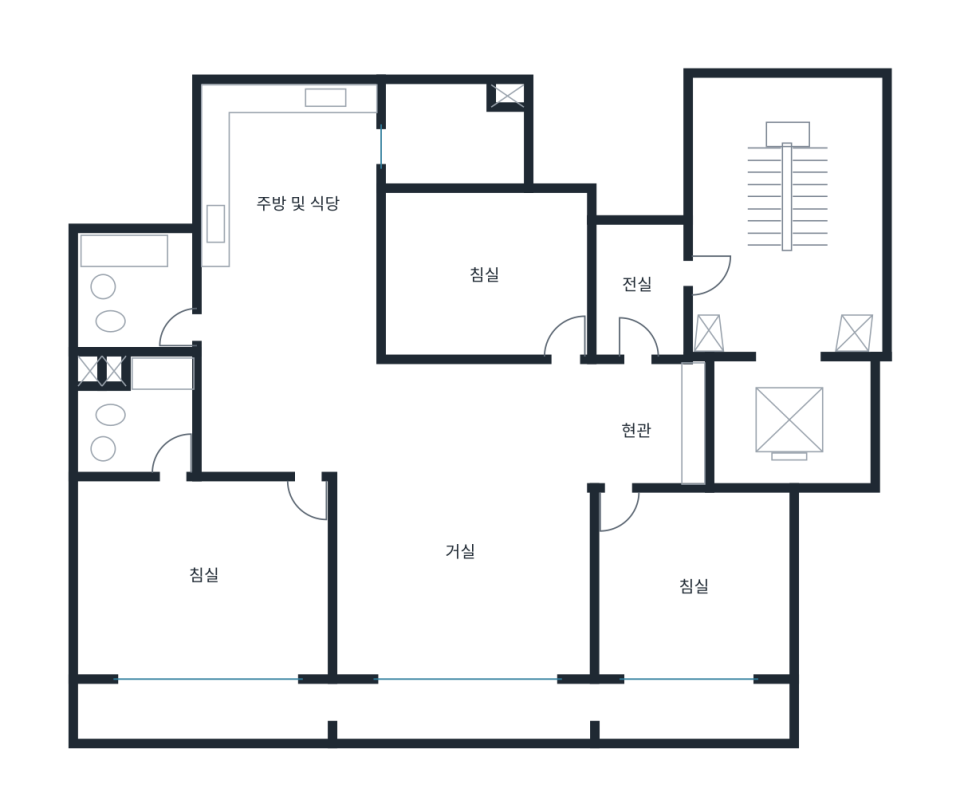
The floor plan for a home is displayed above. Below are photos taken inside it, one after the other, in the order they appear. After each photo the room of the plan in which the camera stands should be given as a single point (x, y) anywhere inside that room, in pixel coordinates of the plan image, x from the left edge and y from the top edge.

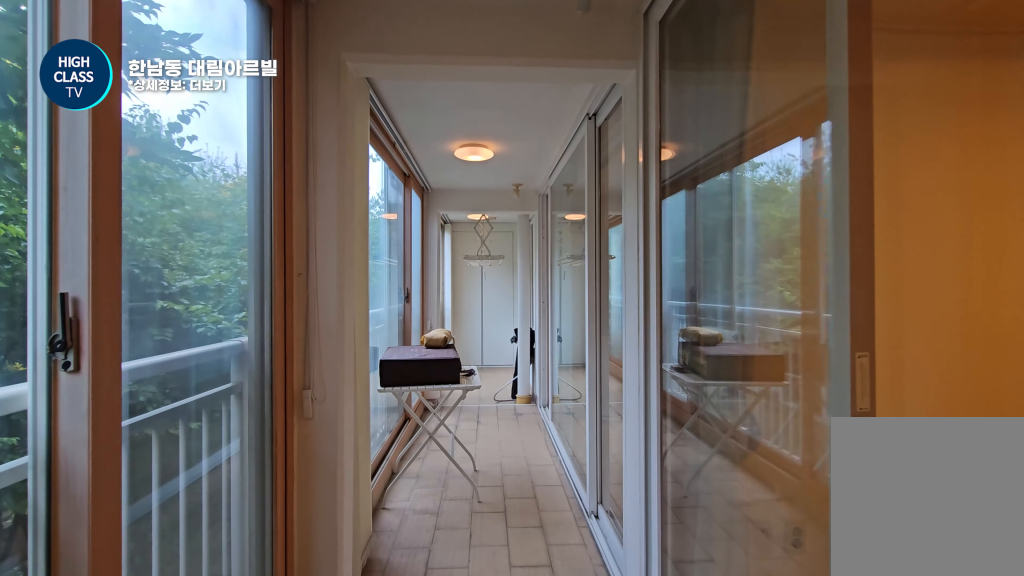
(435, 705)
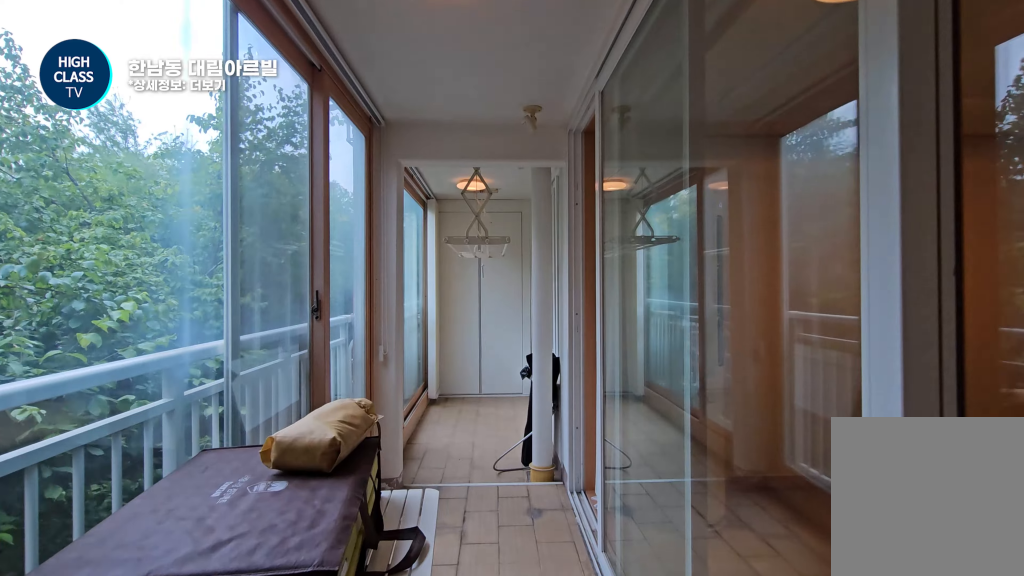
(435, 705)
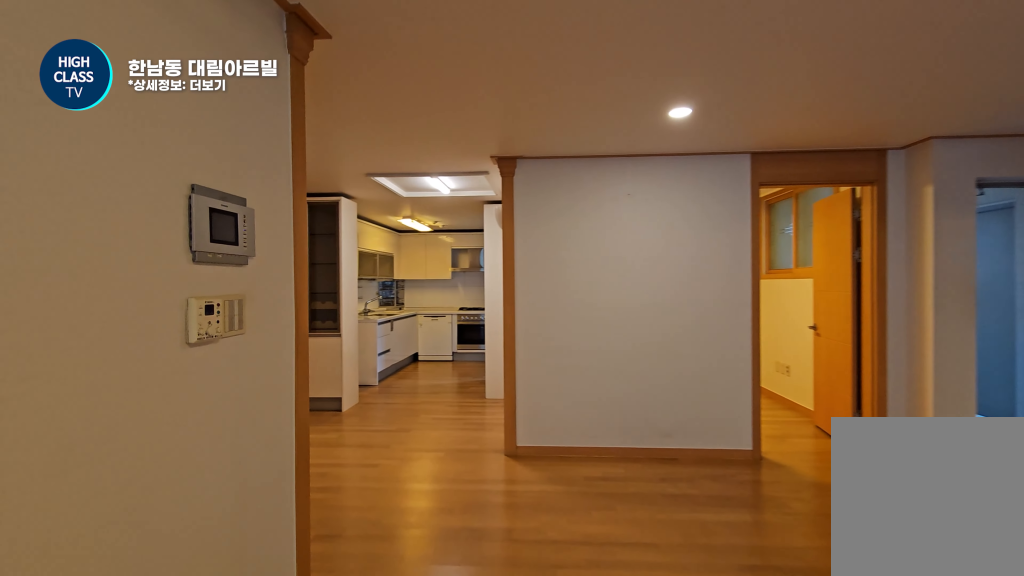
(461, 518)
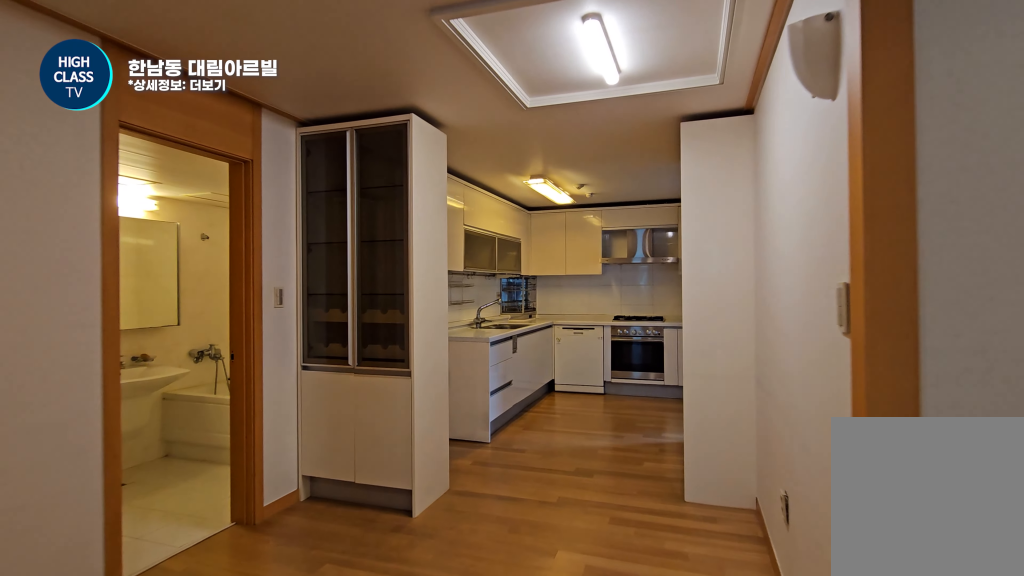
(287, 276)
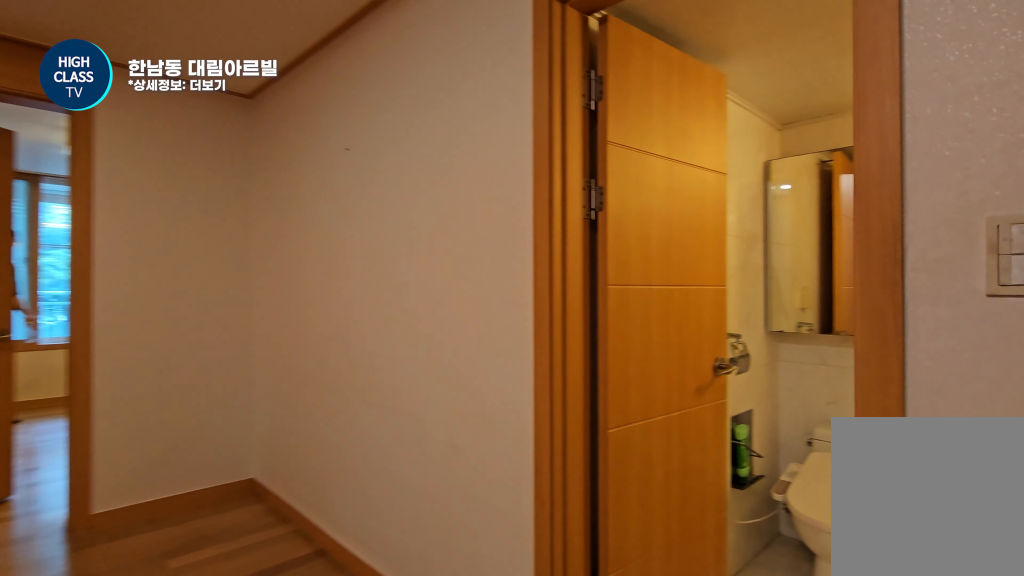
(287, 276)
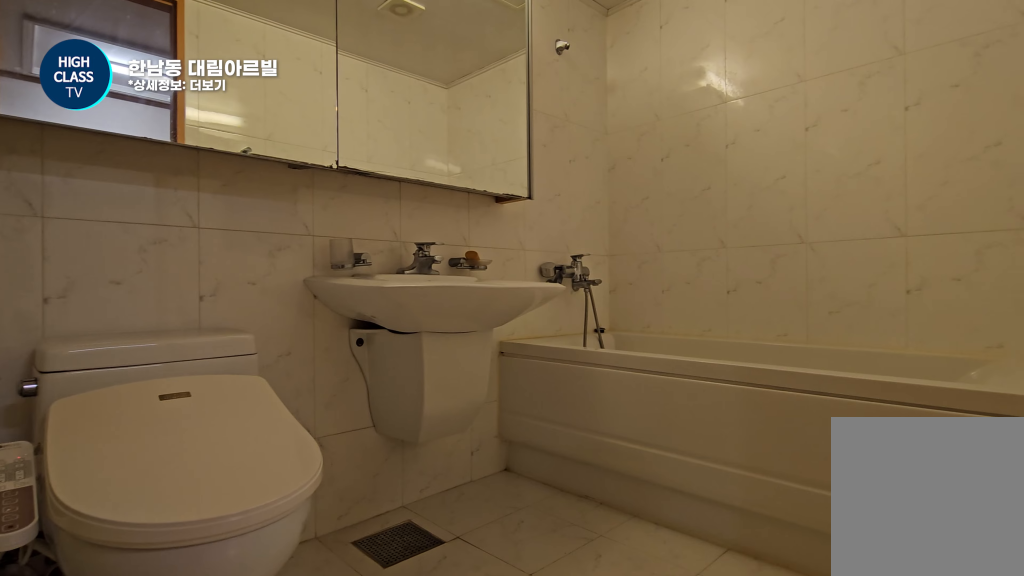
(138, 288)
